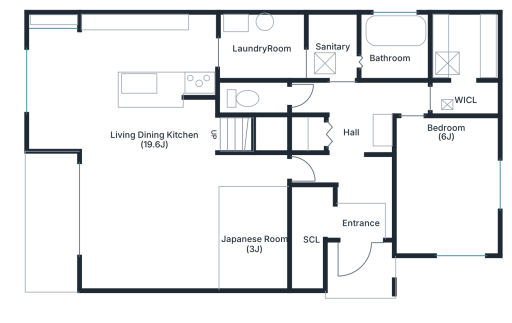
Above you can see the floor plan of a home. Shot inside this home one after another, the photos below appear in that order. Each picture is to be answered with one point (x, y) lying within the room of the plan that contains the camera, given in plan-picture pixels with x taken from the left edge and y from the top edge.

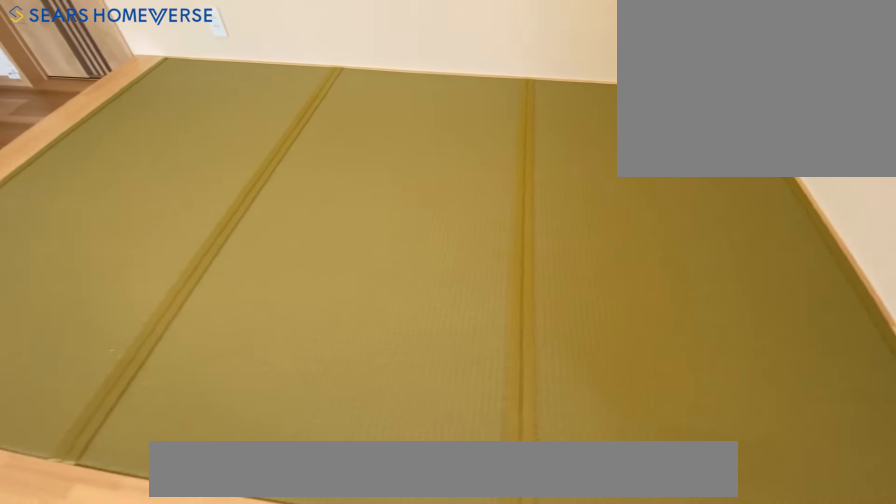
(255, 239)
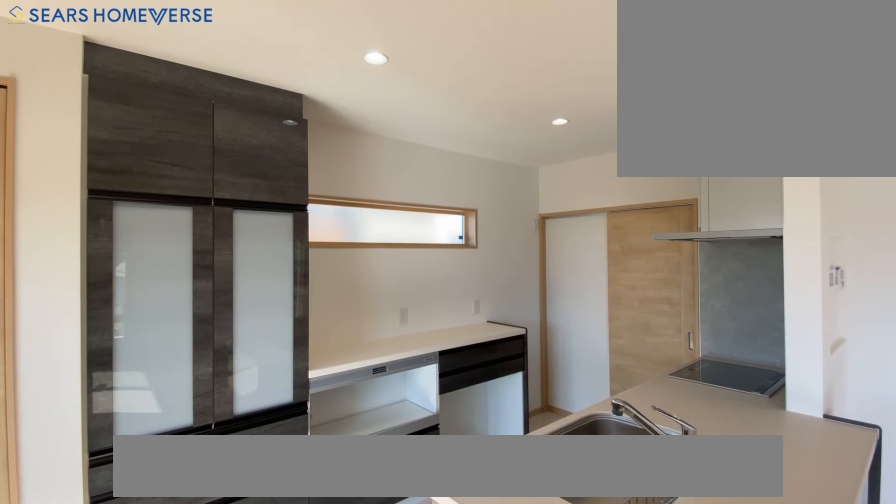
(154, 51)
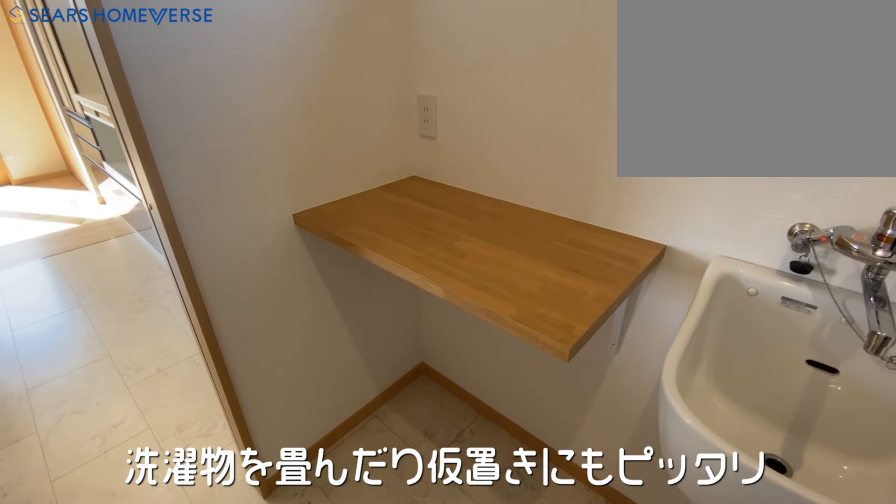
(263, 52)
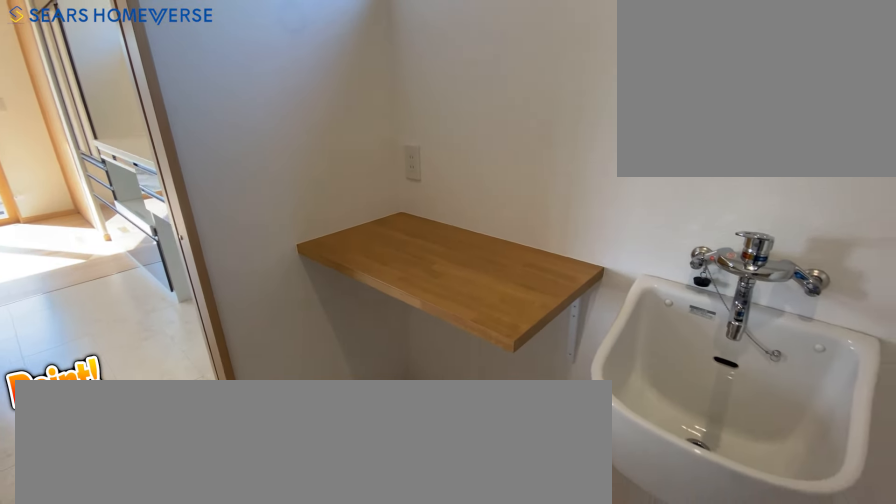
(263, 52)
